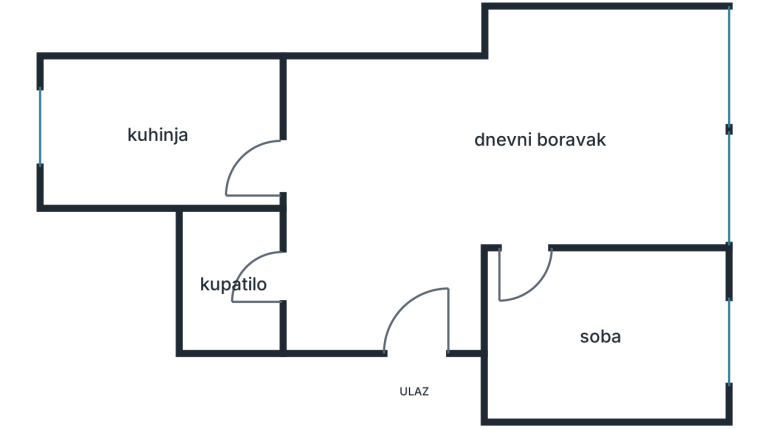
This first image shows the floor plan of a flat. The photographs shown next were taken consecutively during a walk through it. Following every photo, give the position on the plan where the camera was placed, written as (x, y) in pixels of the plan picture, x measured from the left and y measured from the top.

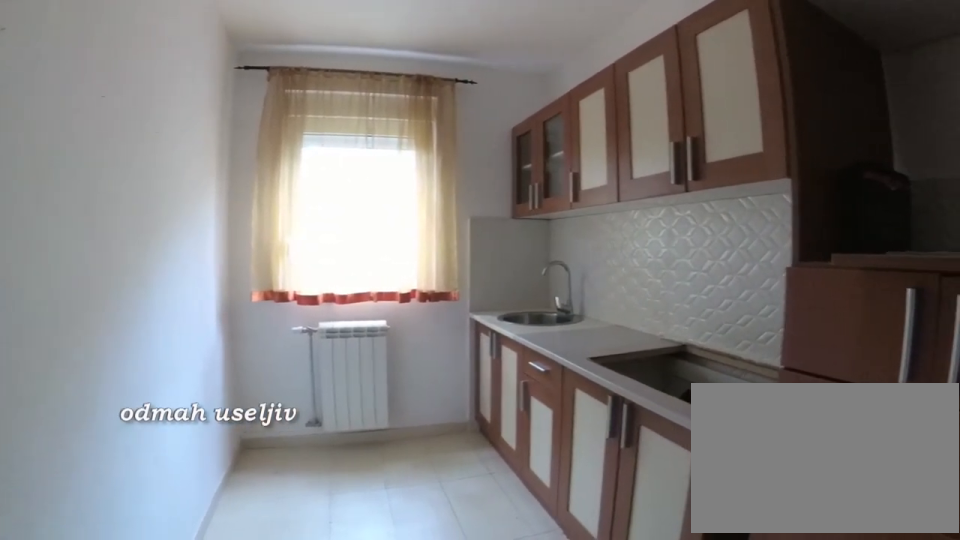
(281, 169)
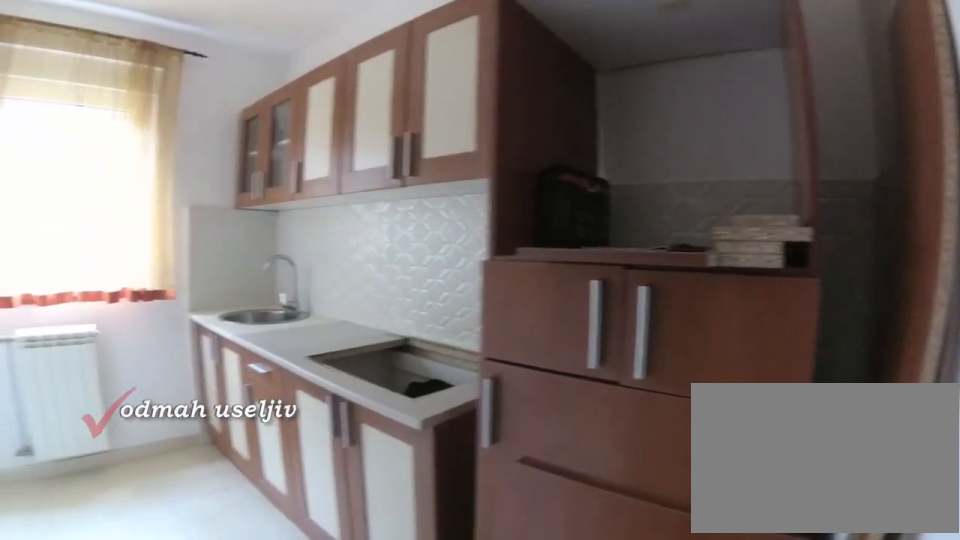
(277, 177)
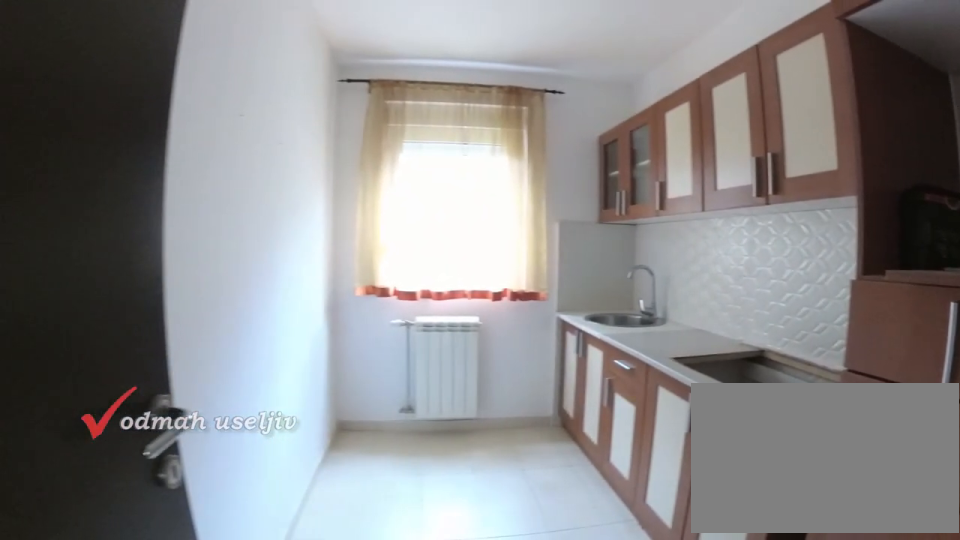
(286, 161)
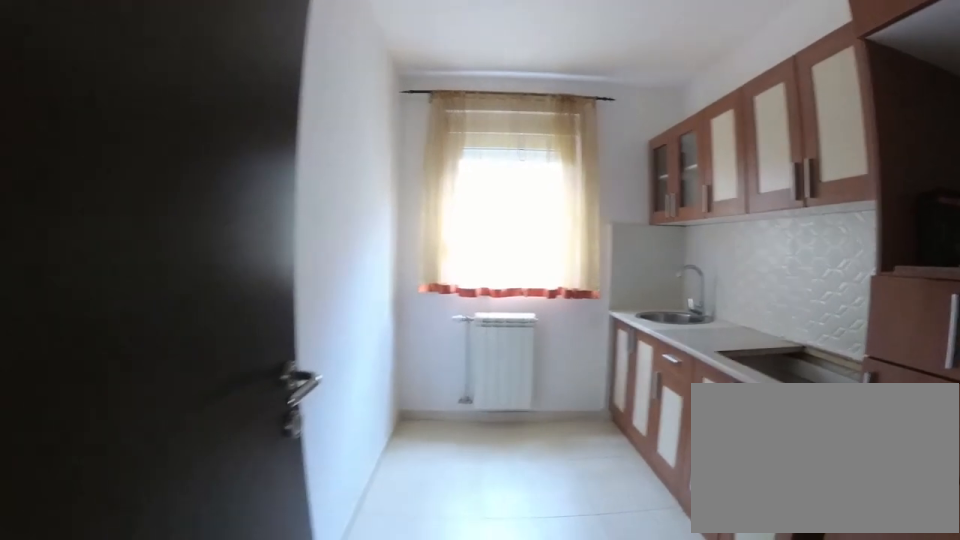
(296, 150)
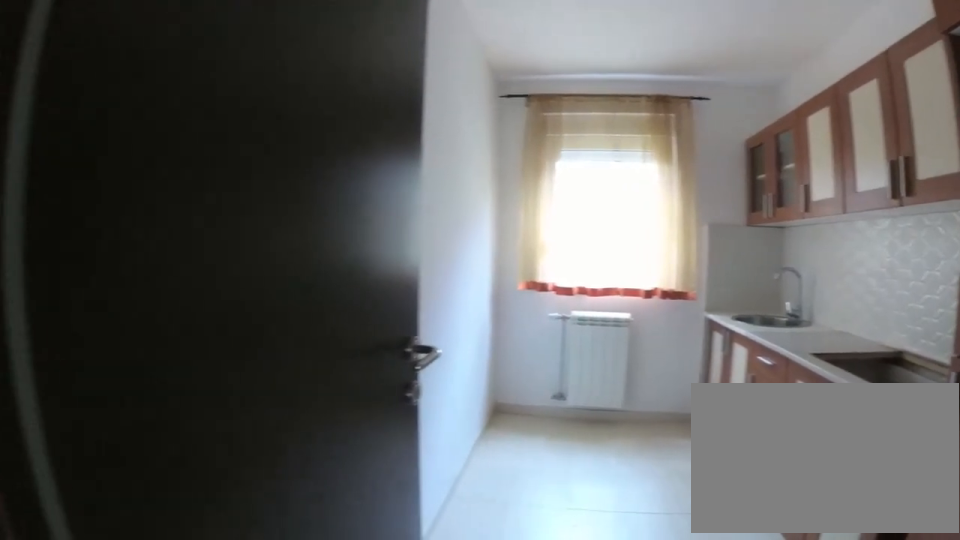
(299, 147)
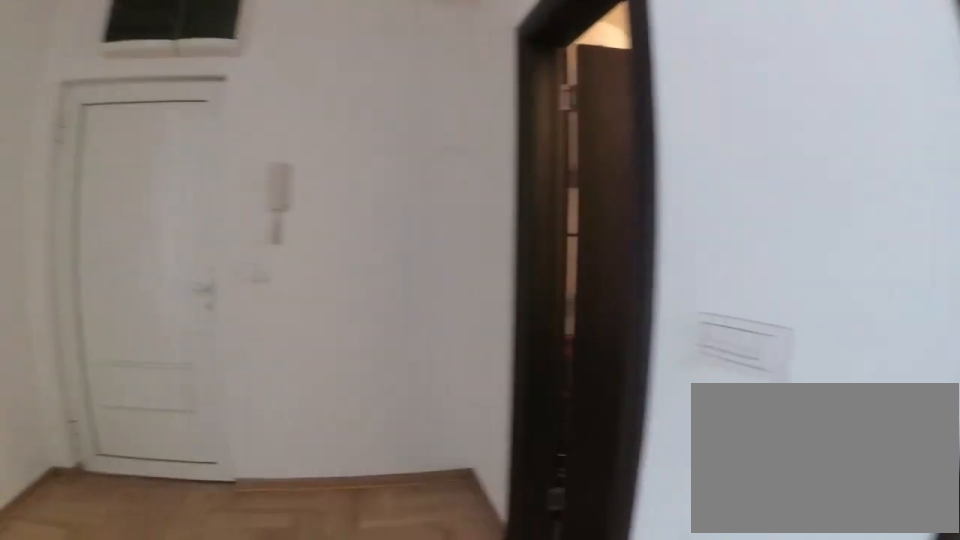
(314, 135)
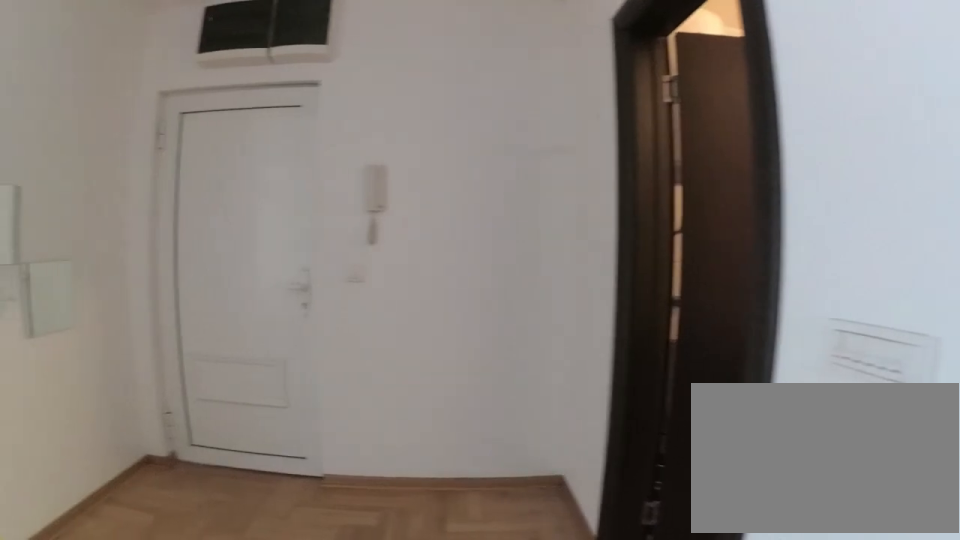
(317, 138)
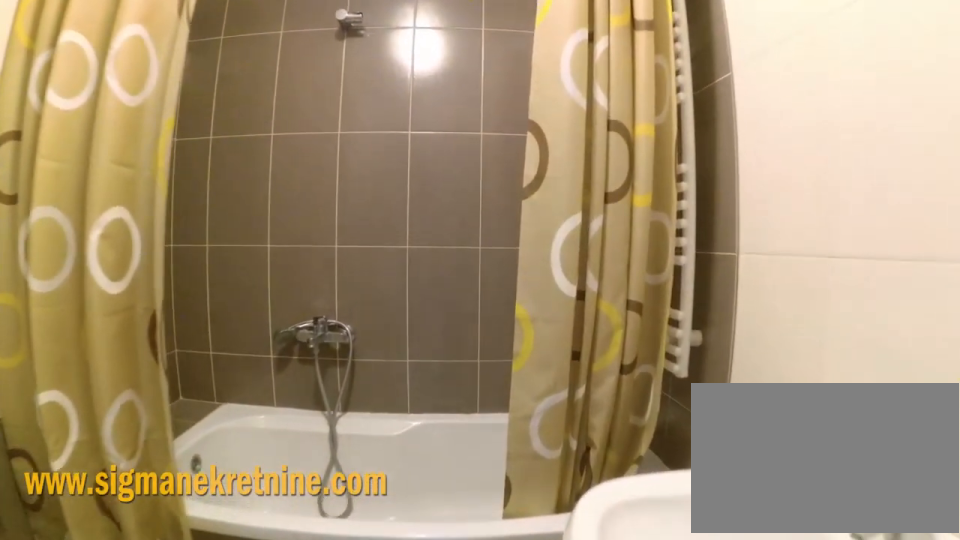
(289, 275)
